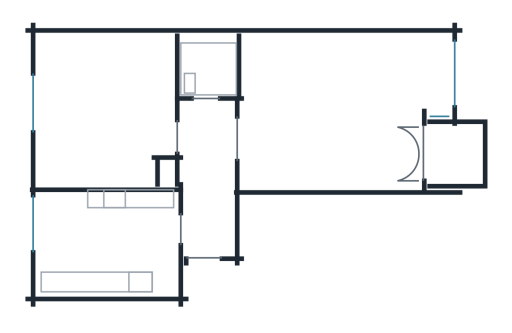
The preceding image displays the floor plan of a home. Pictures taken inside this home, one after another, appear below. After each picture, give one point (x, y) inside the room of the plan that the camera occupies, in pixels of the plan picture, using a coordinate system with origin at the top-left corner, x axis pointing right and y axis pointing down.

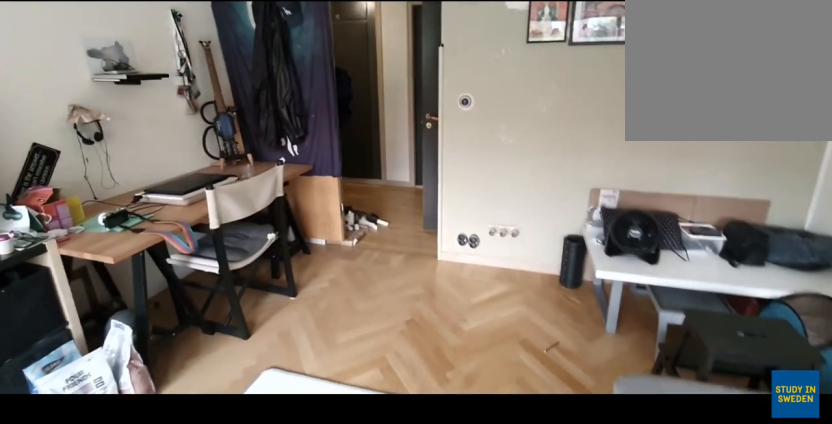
(346, 110)
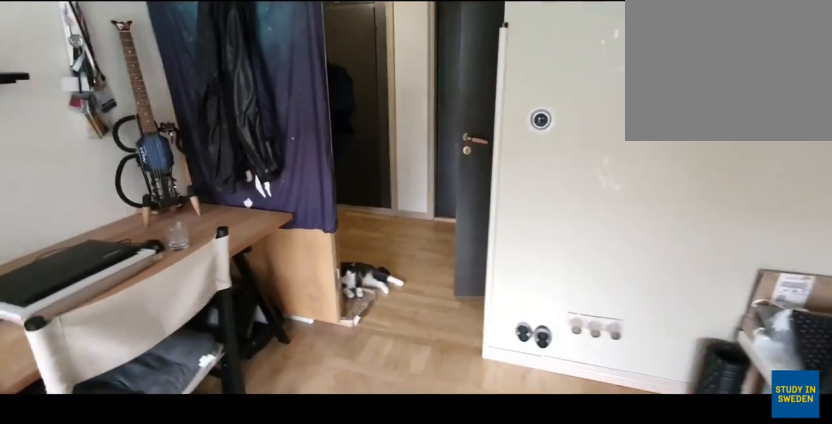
(346, 110)
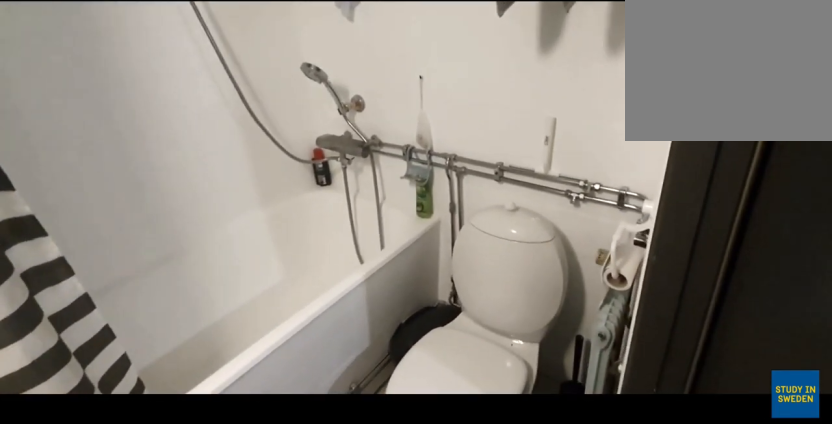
(208, 70)
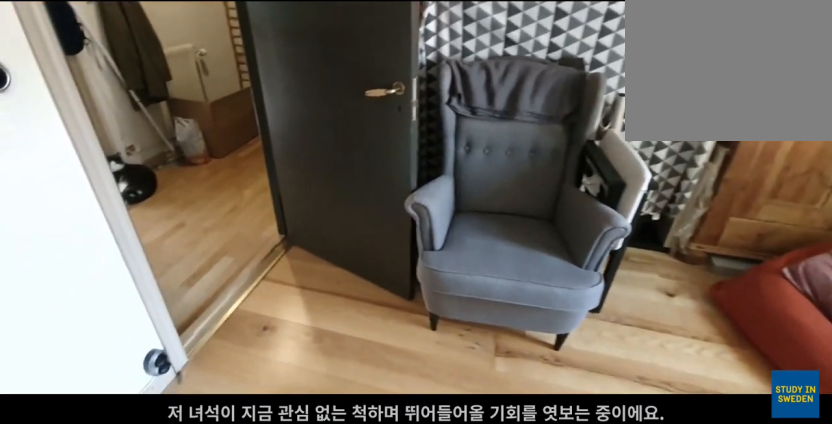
(105, 102)
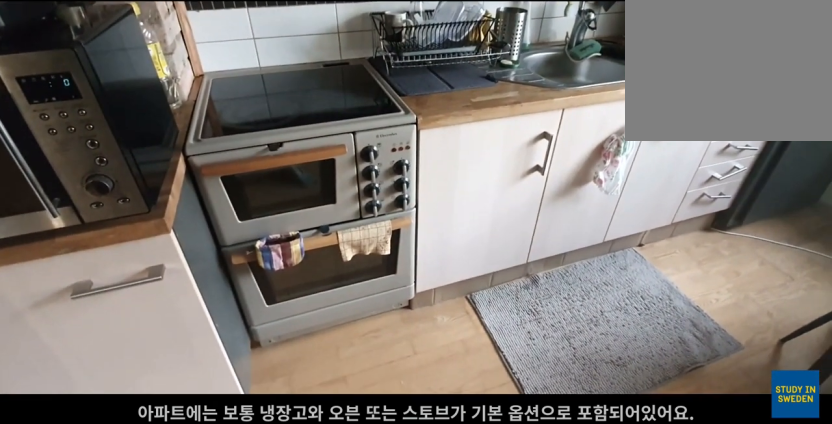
(108, 244)
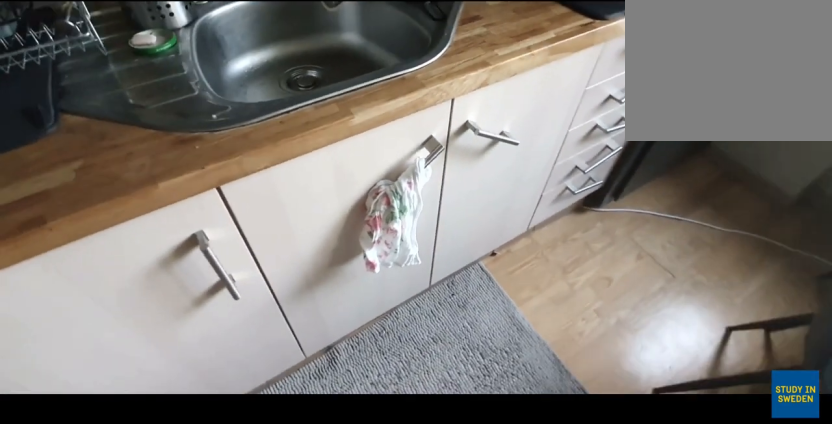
(108, 244)
